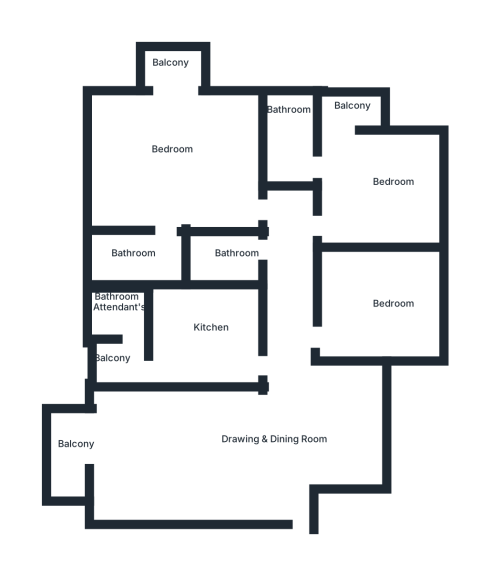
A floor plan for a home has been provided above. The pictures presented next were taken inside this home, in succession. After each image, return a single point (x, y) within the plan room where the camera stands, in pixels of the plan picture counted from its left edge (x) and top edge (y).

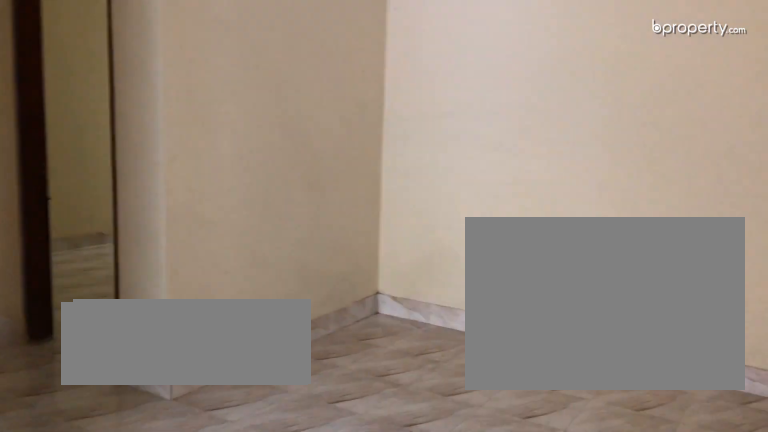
(276, 450)
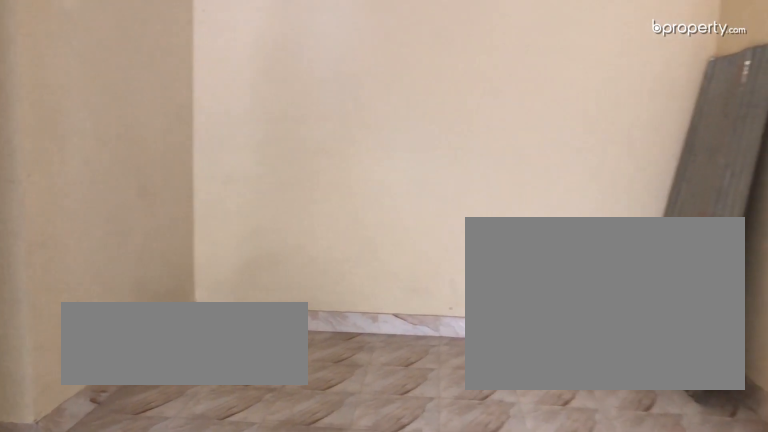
(276, 450)
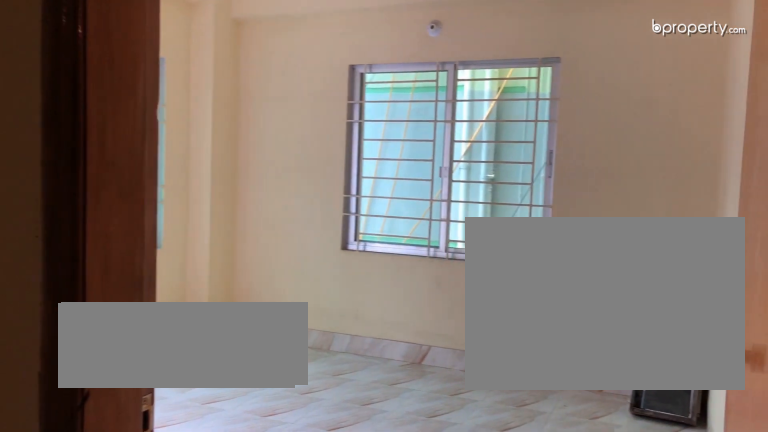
(347, 177)
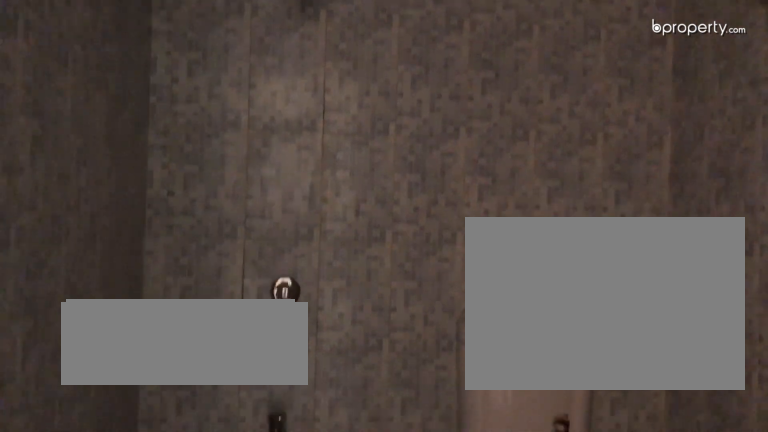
(234, 257)
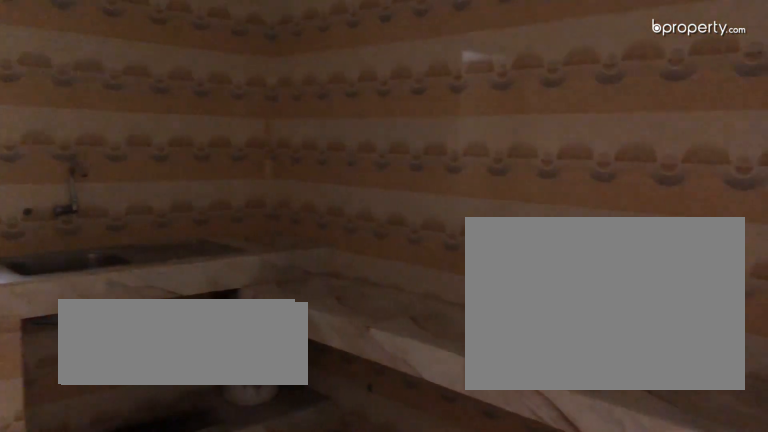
(214, 338)
